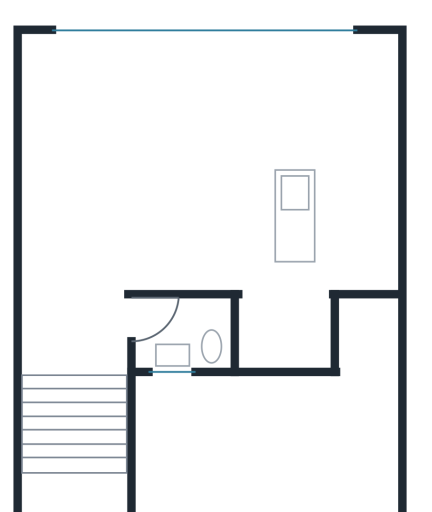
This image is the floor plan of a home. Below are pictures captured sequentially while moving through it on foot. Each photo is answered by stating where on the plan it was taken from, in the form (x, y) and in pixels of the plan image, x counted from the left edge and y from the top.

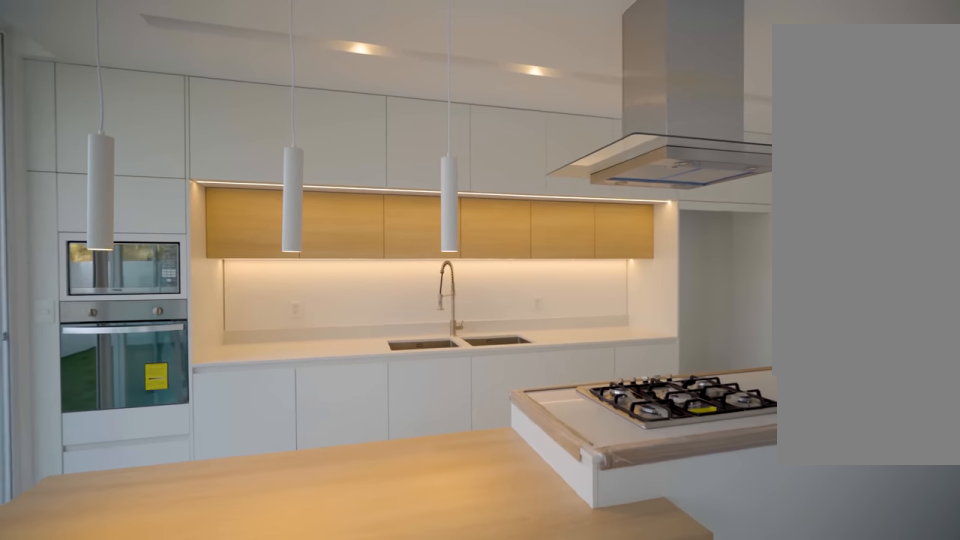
(228, 174)
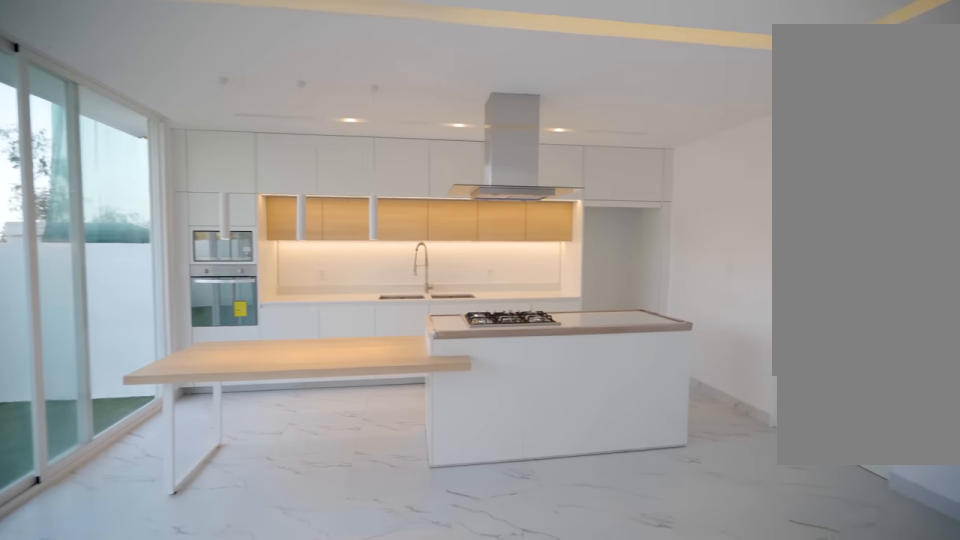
(164, 176)
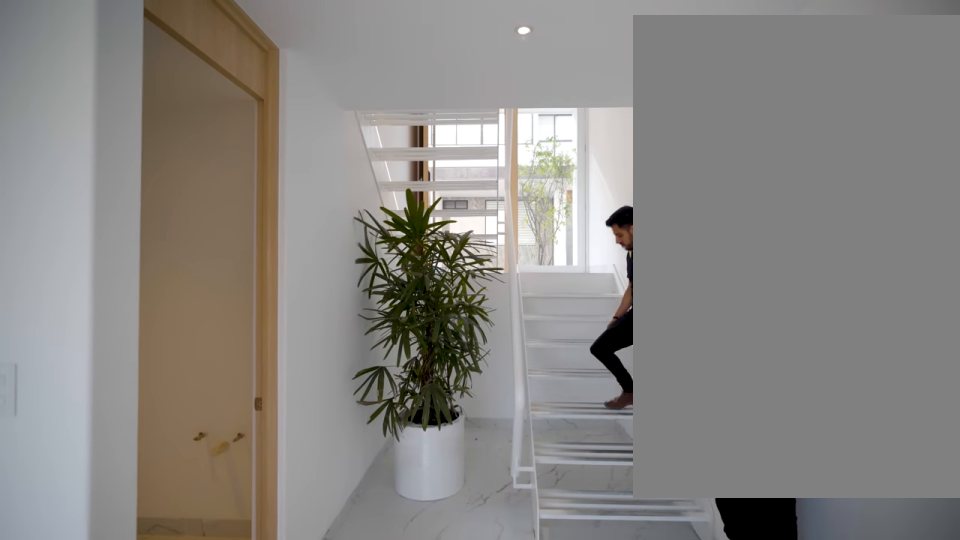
(67, 322)
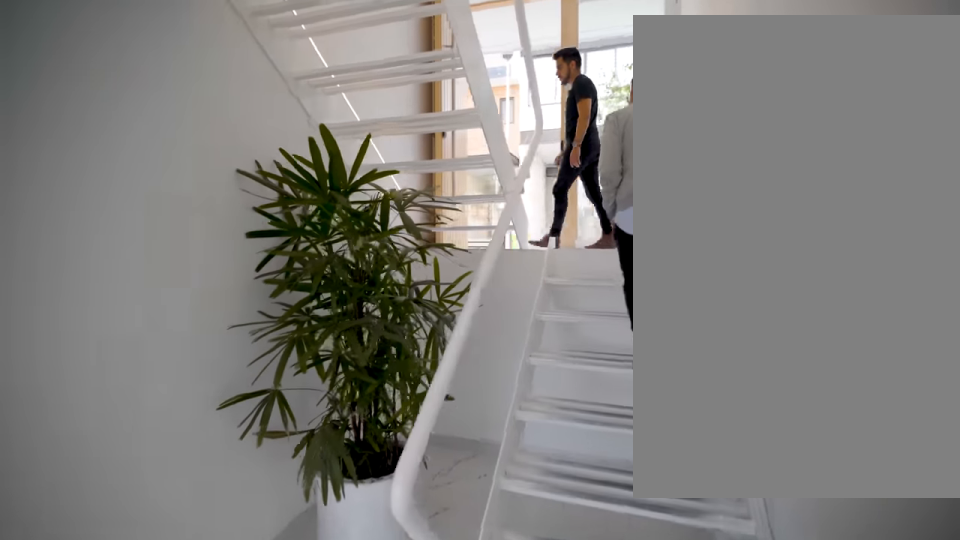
(53, 336)
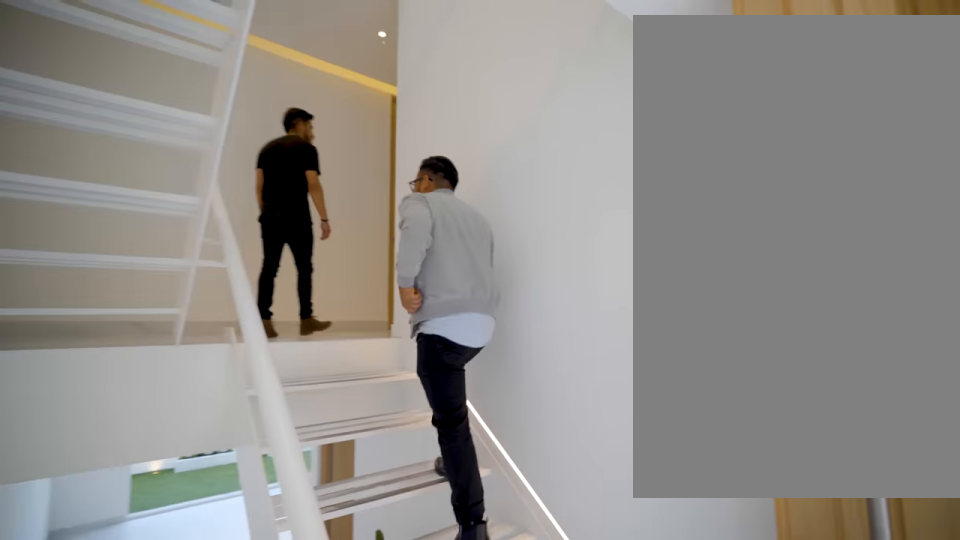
(110, 446)
